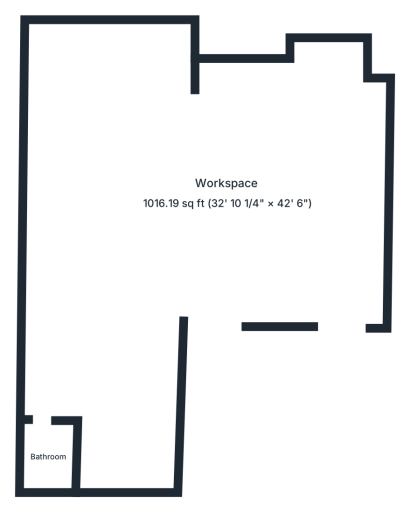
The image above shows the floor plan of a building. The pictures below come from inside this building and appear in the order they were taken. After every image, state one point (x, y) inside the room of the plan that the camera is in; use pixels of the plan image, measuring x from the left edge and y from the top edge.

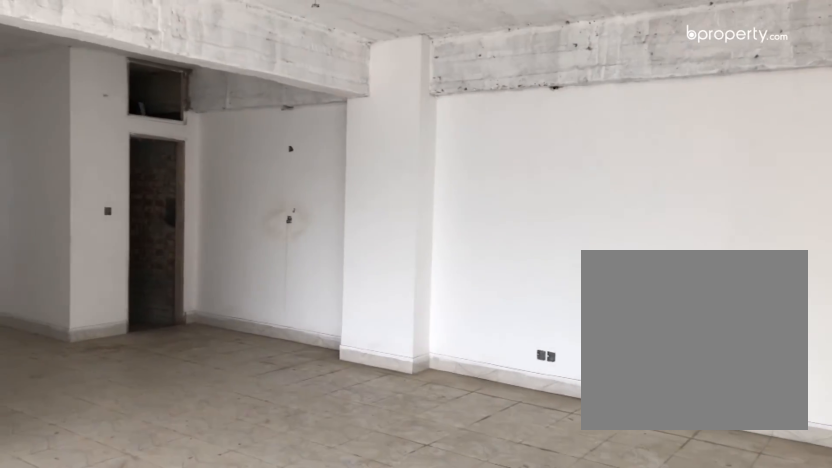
(229, 196)
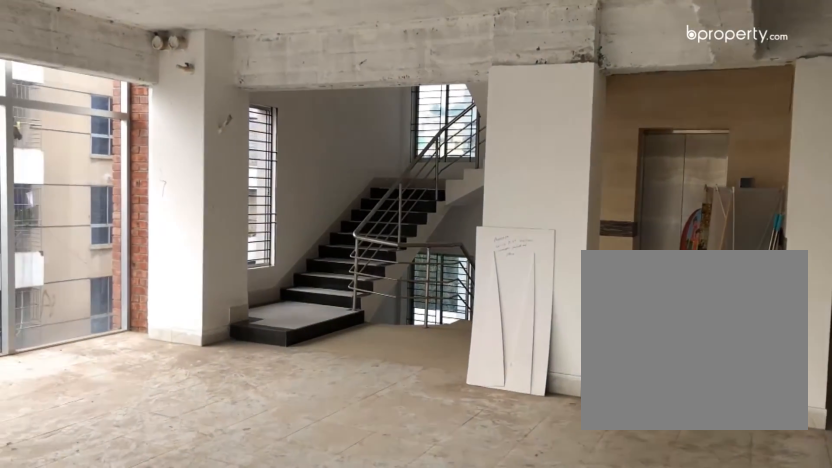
(229, 196)
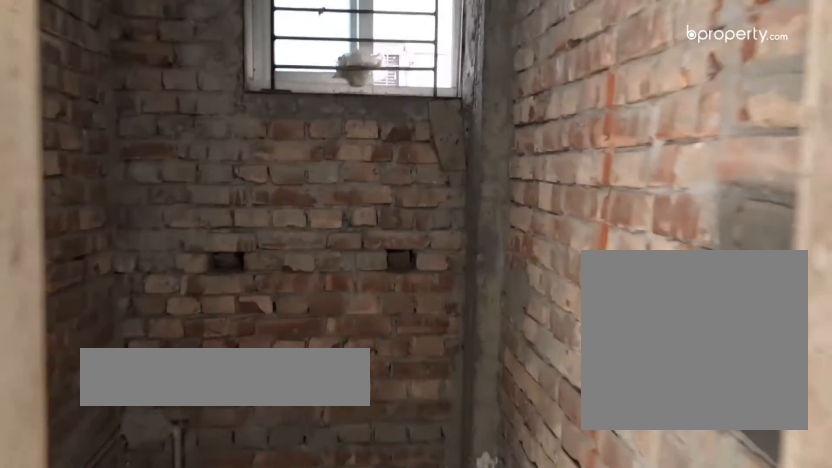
(49, 460)
